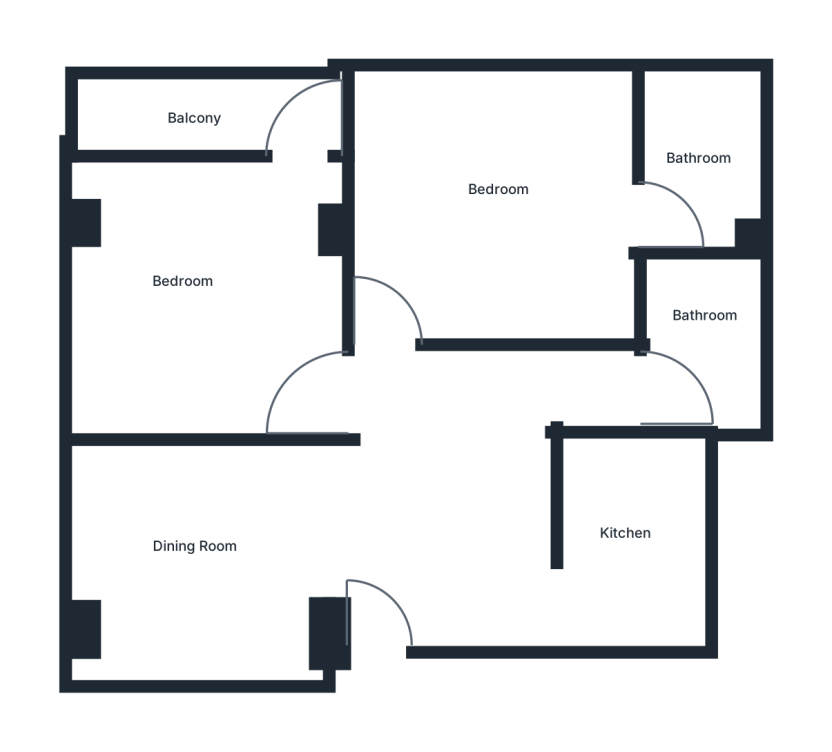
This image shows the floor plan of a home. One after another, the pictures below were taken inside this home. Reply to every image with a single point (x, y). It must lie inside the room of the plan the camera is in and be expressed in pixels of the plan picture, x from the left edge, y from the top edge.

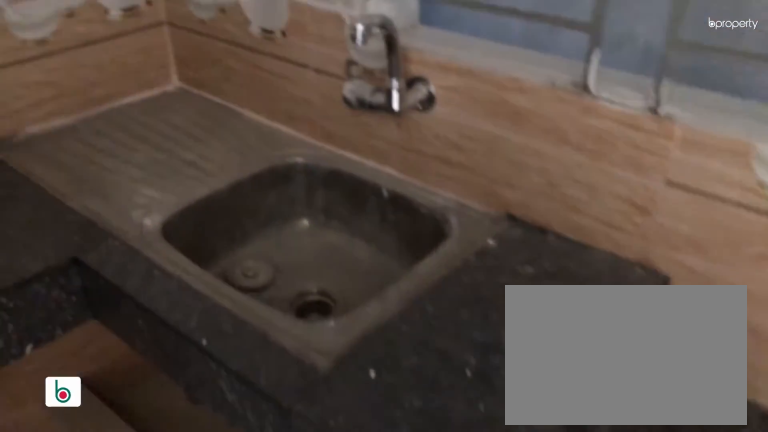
(636, 553)
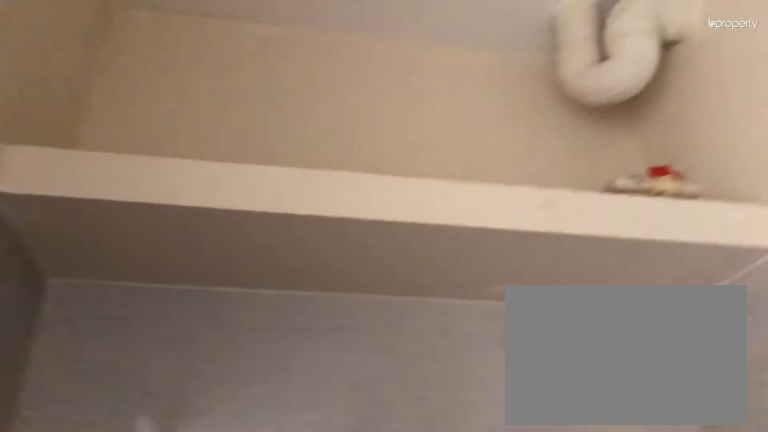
(636, 553)
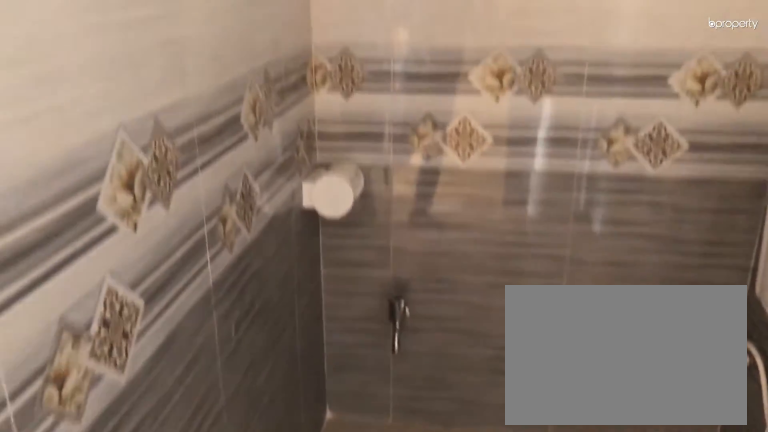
(695, 383)
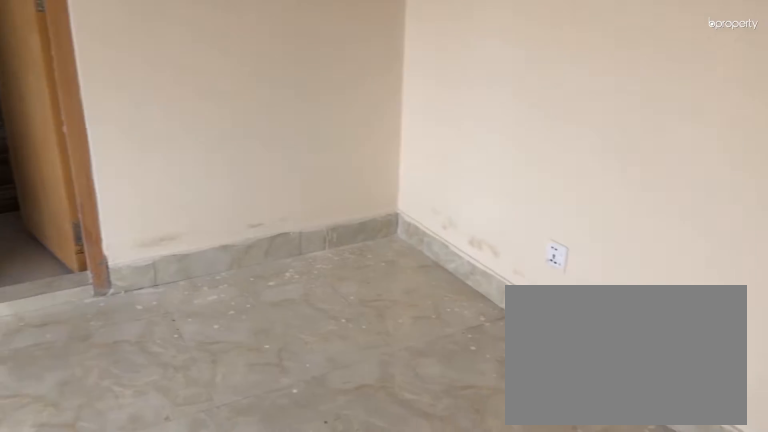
(489, 216)
